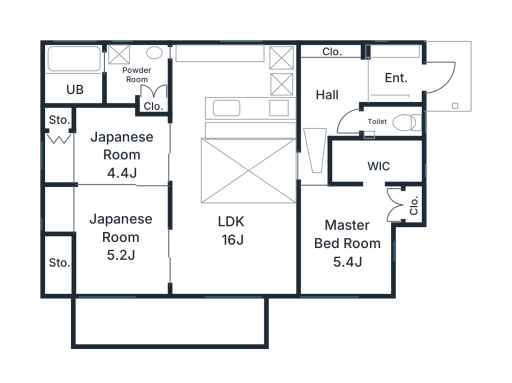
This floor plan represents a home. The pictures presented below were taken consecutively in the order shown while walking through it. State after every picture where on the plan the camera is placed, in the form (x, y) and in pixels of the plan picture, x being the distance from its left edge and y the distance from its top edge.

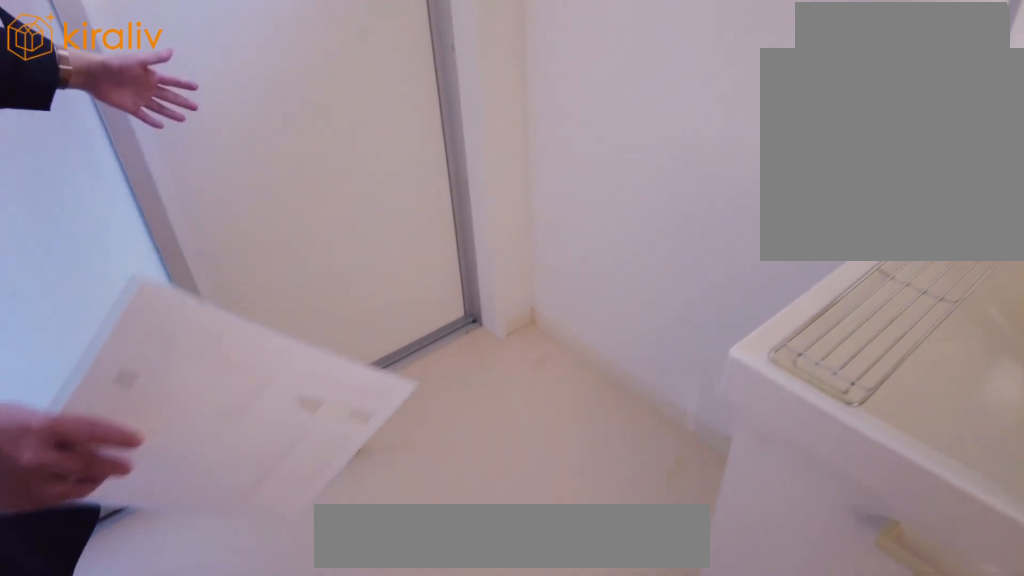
(122, 88)
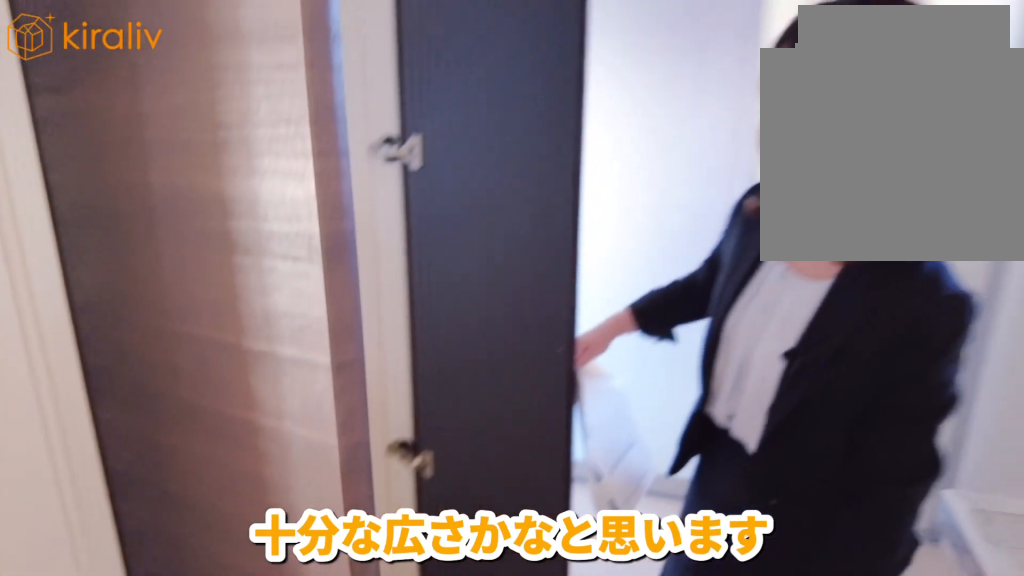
(112, 88)
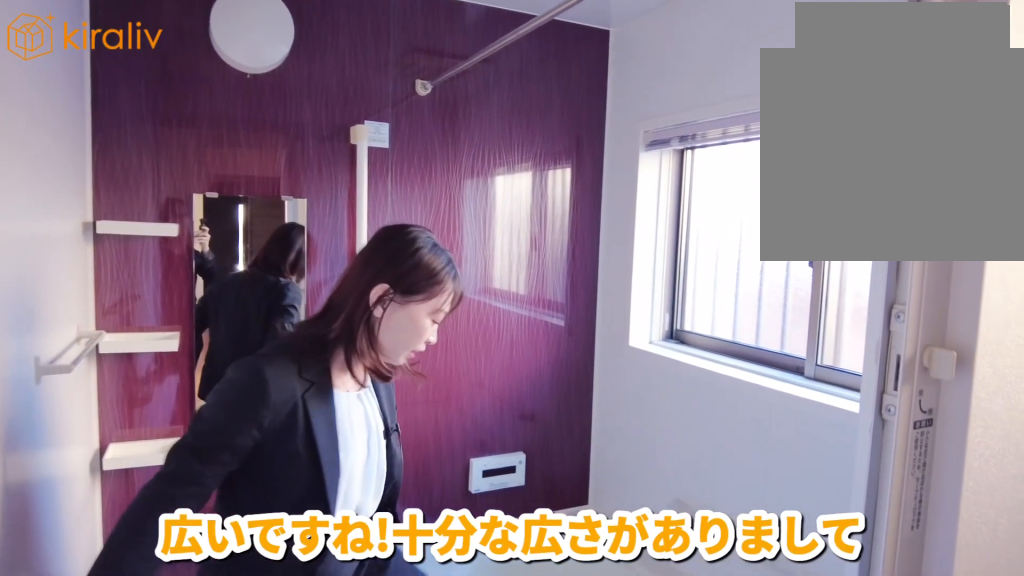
(78, 90)
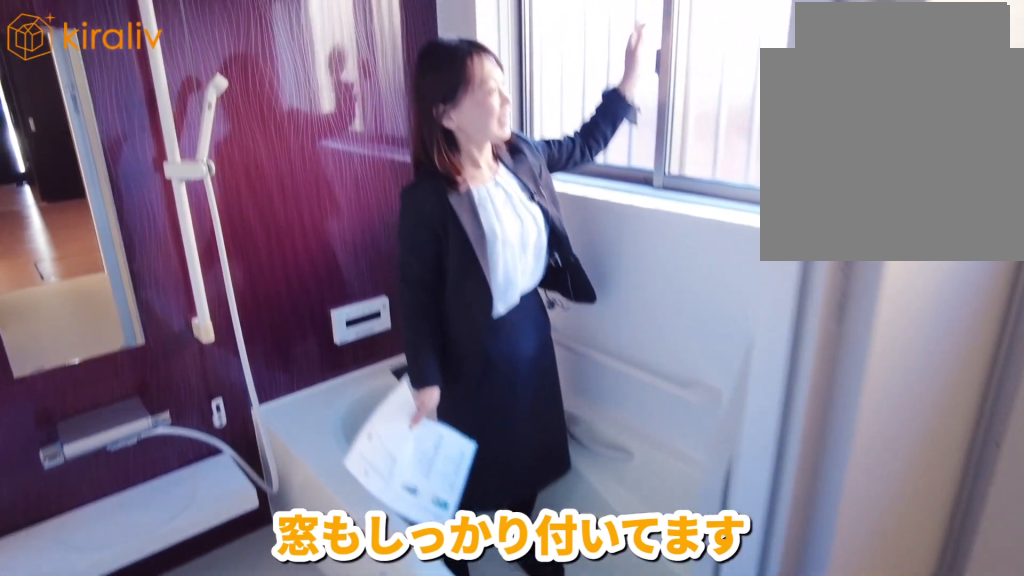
(78, 91)
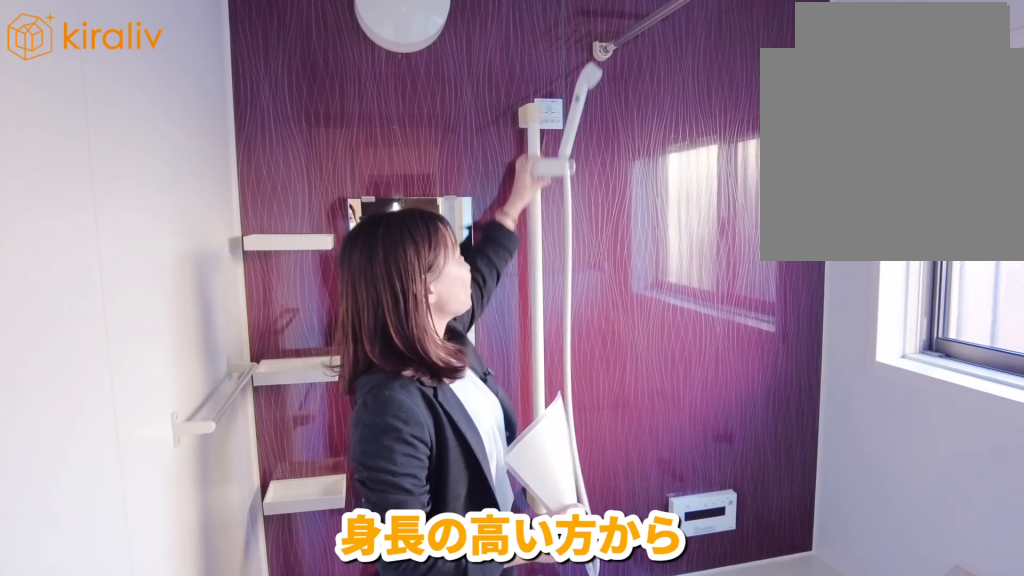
(78, 91)
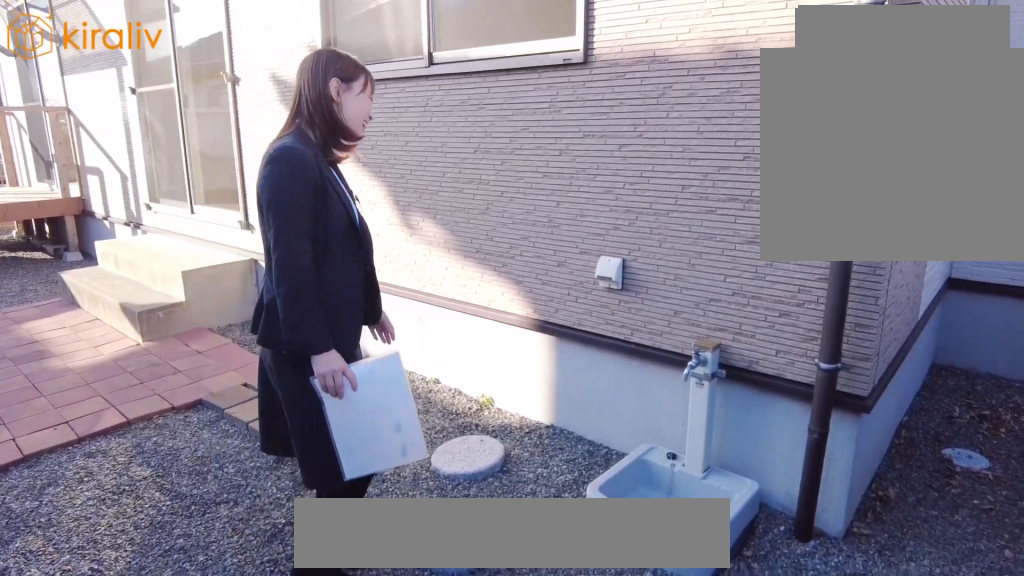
(367, 299)
